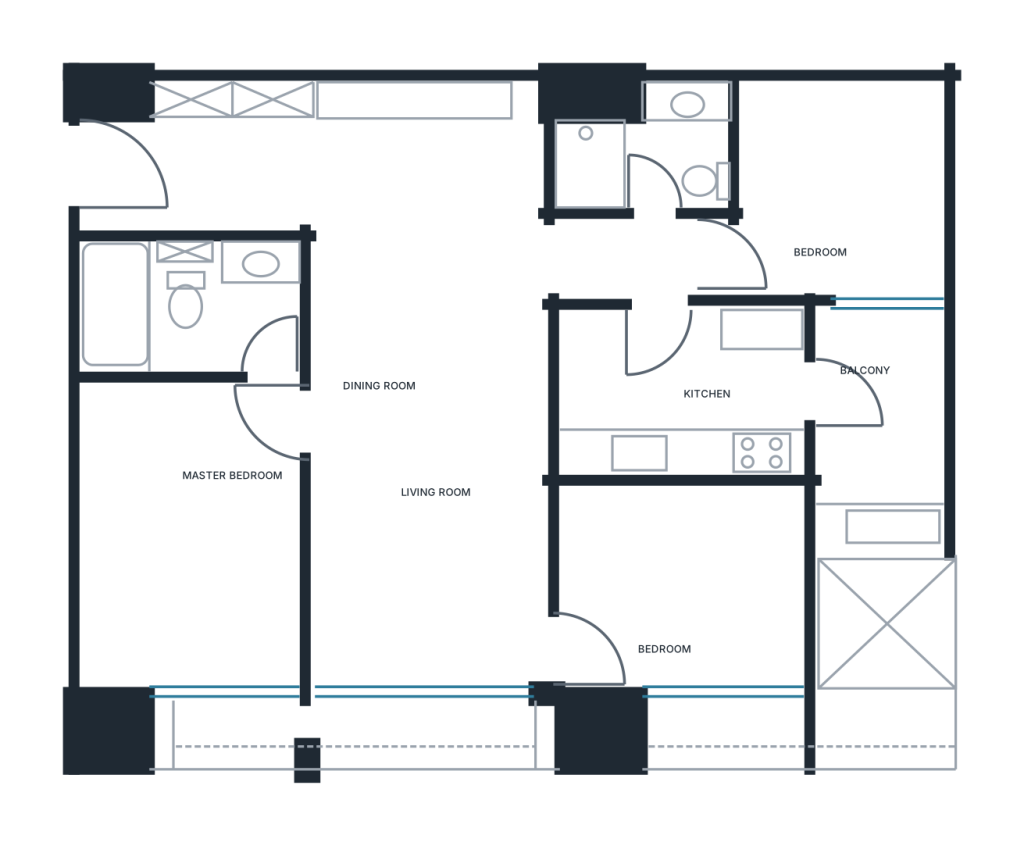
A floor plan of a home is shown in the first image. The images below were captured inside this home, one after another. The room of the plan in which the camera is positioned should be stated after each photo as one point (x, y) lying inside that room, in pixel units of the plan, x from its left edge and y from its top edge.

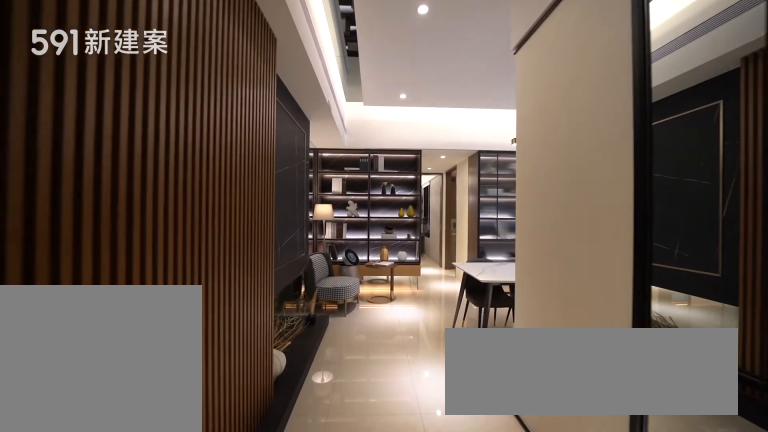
(197, 154)
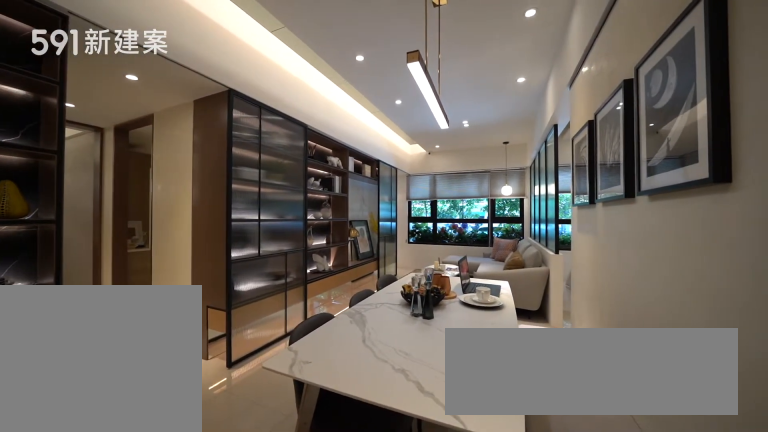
(429, 465)
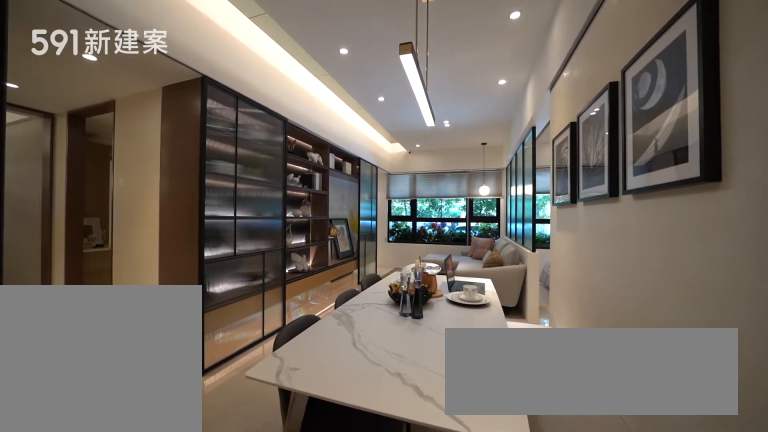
(429, 465)
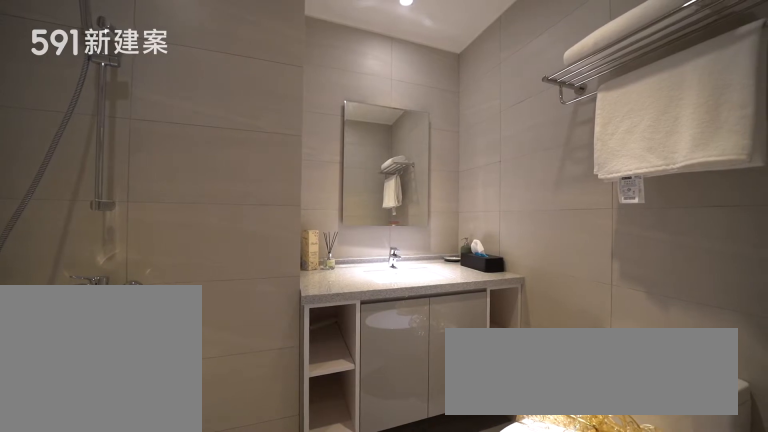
(646, 142)
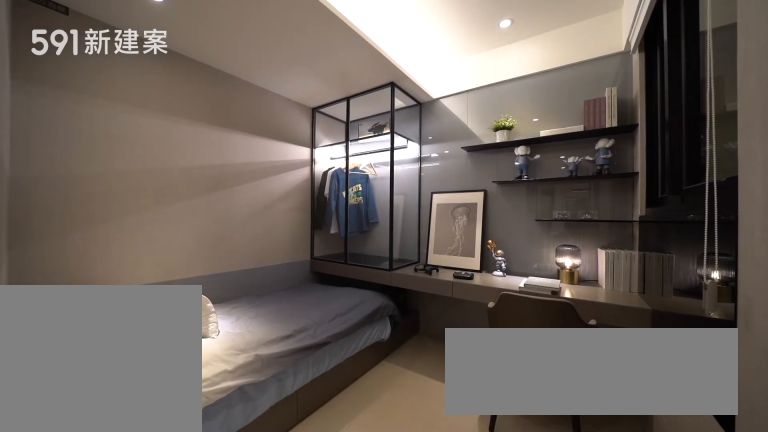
(835, 192)
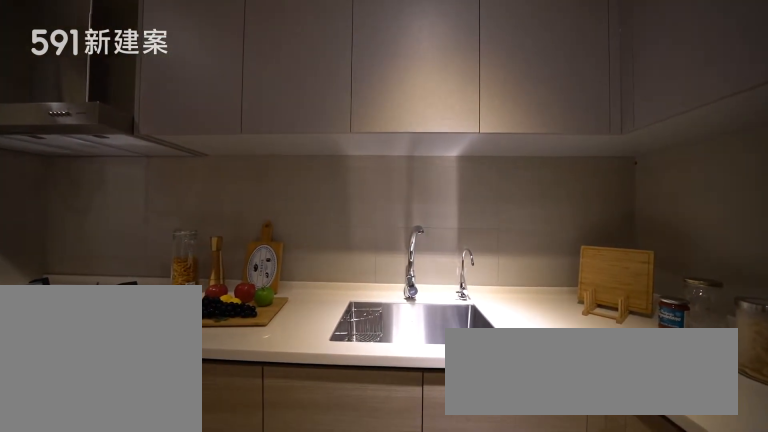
(685, 389)
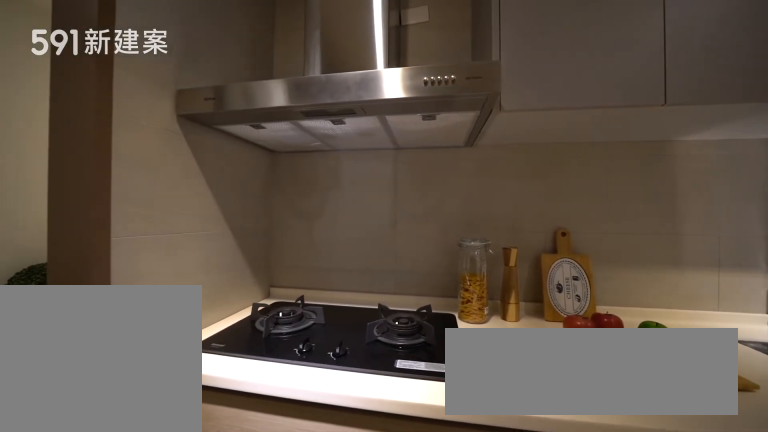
(685, 389)
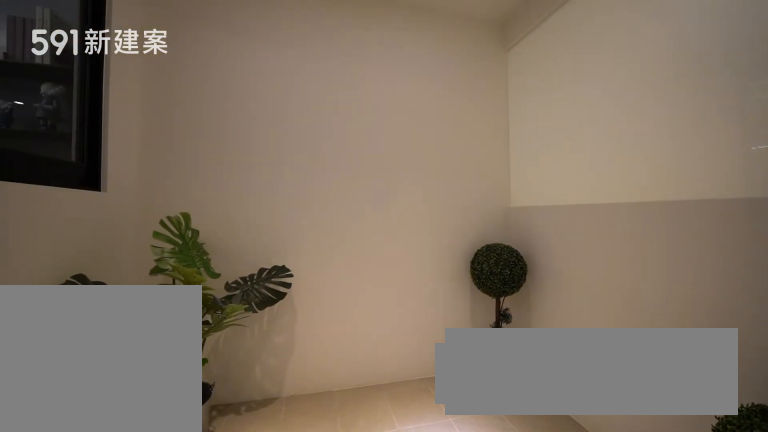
(883, 404)
